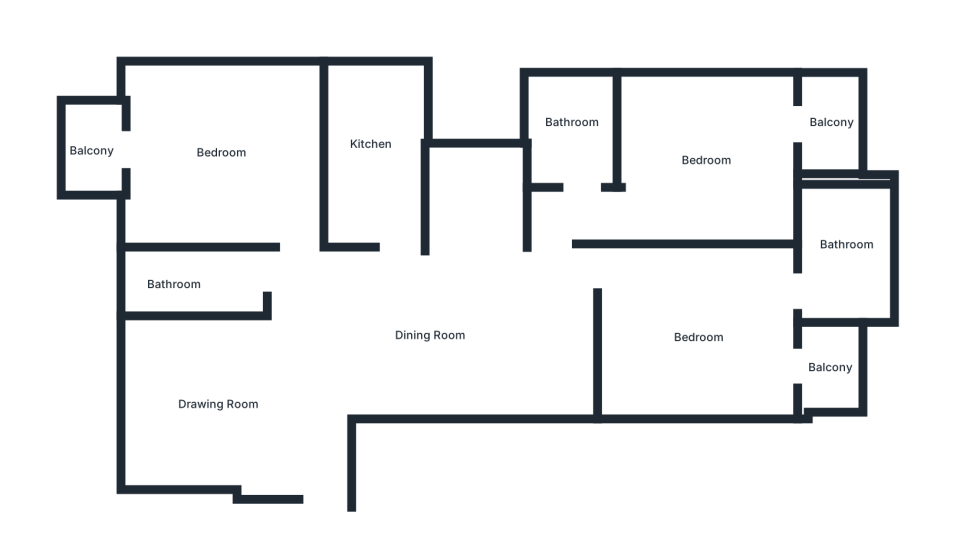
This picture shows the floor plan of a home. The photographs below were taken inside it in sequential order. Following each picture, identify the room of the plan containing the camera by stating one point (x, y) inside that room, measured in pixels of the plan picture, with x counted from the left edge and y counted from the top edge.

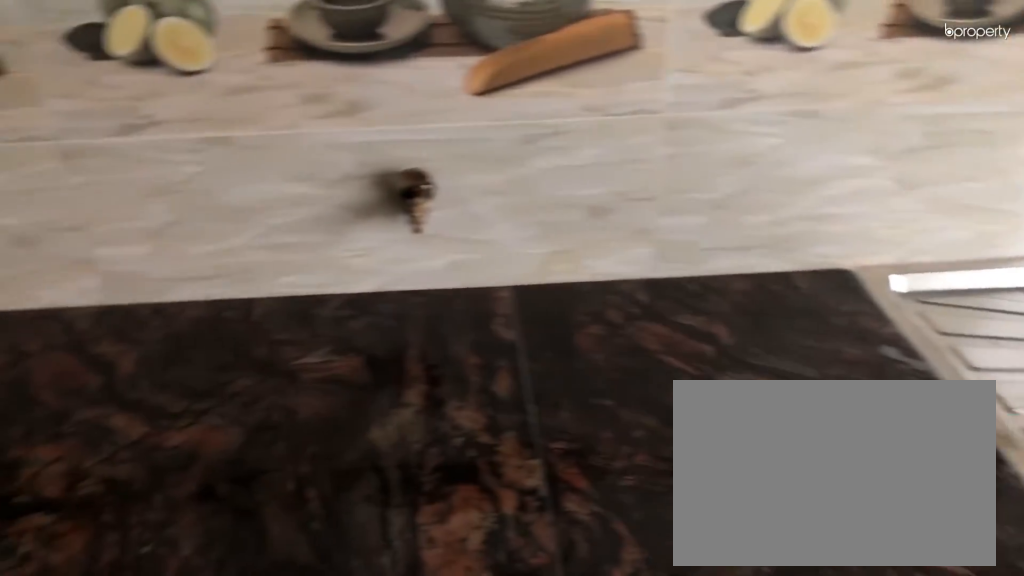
(371, 154)
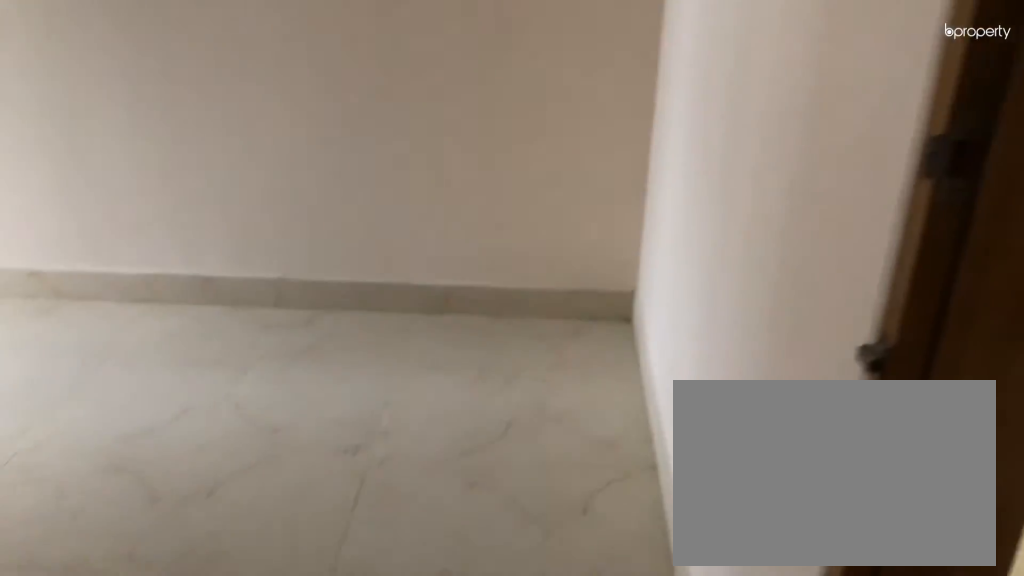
(708, 340)
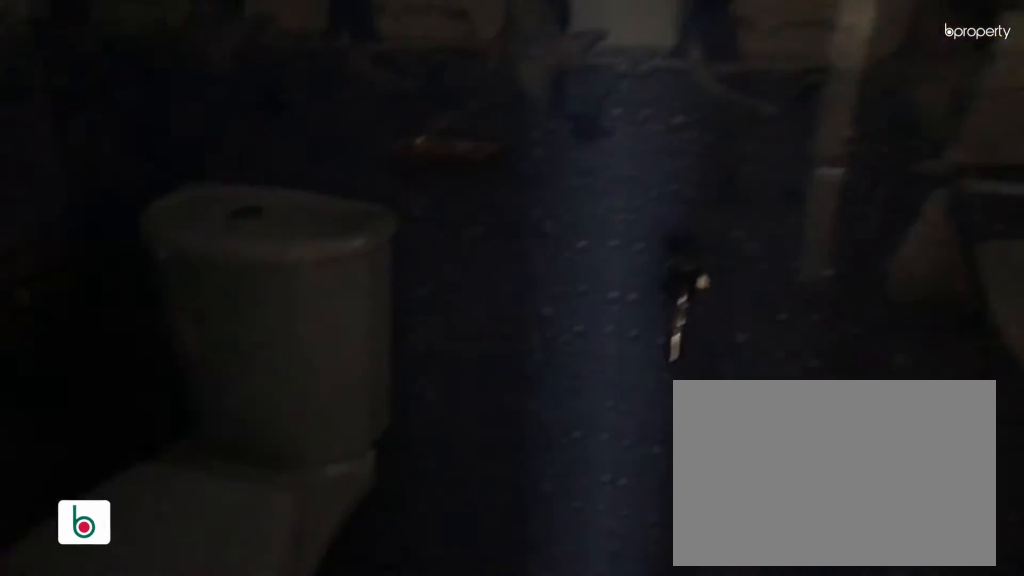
(842, 248)
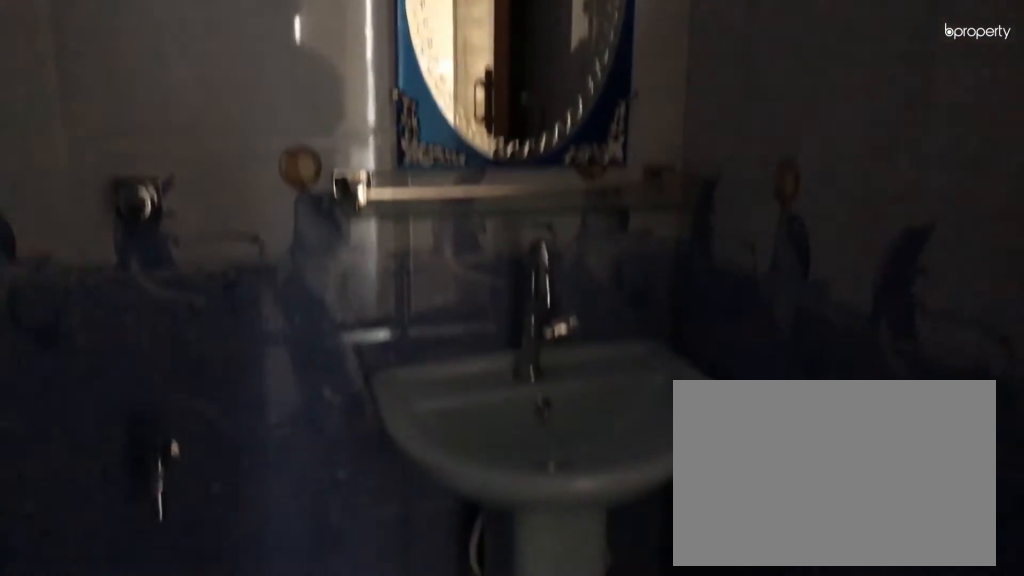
(842, 248)
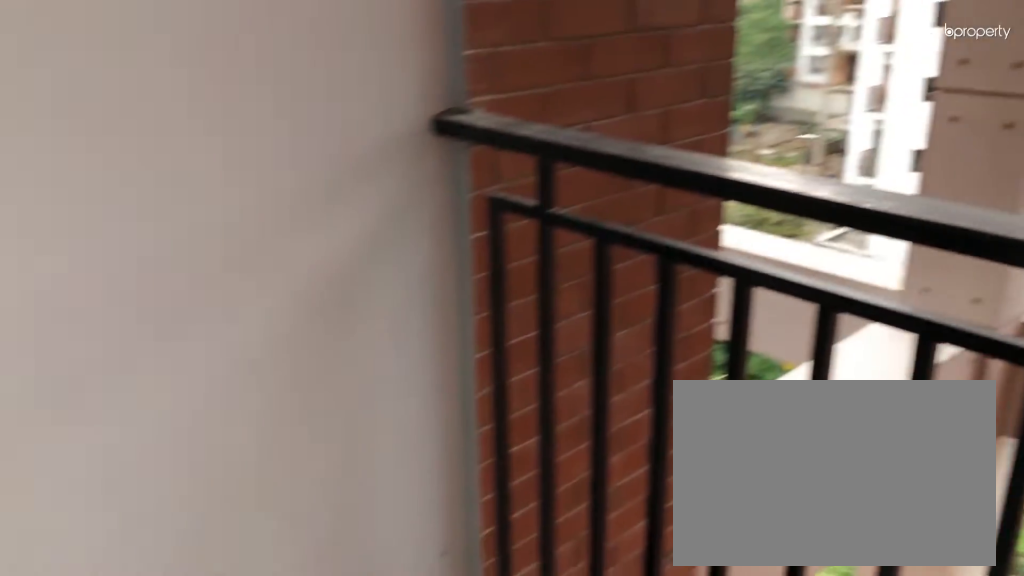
(828, 367)
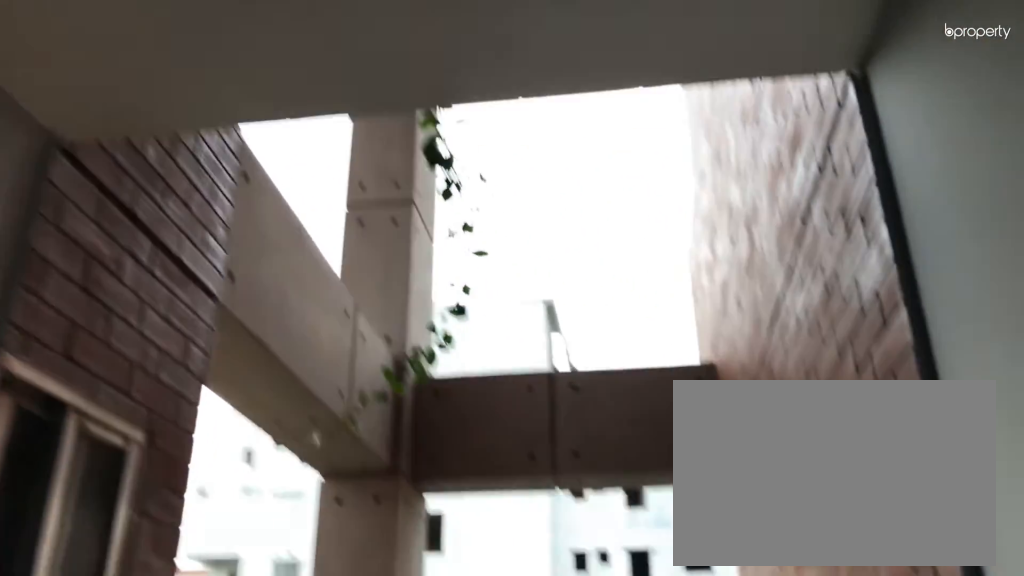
(828, 367)
